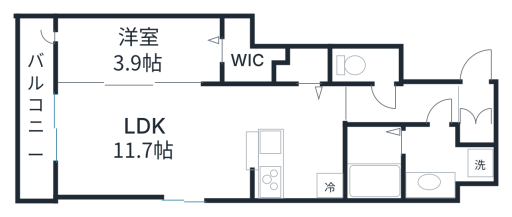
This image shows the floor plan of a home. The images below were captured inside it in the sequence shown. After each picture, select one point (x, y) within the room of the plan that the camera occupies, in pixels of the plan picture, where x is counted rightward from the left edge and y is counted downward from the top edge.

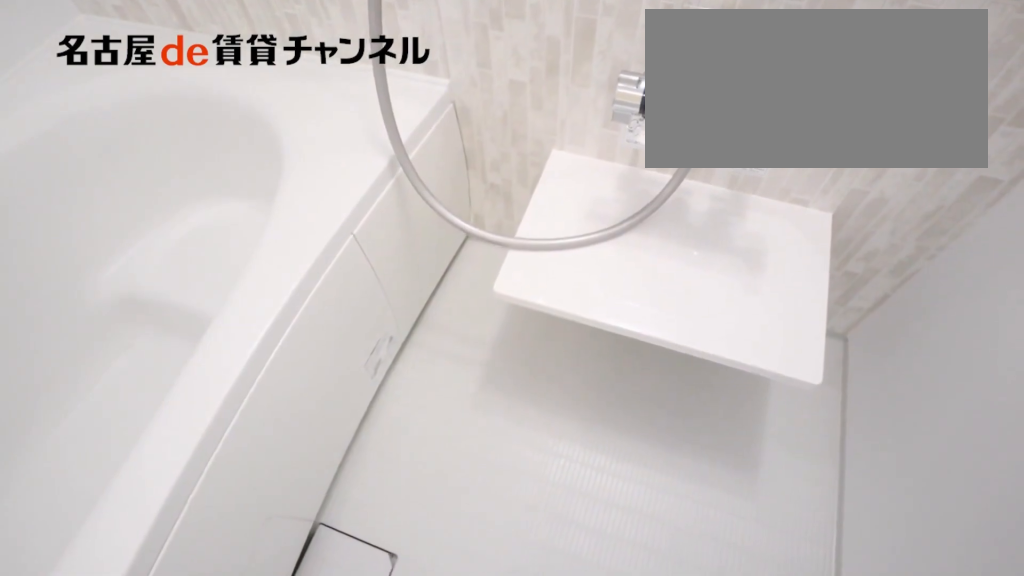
(373, 163)
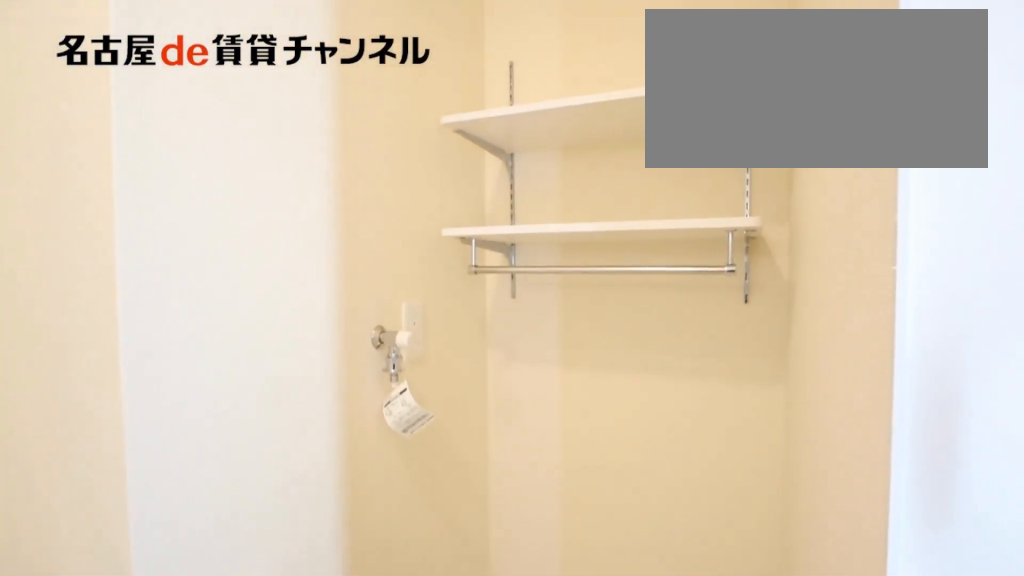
(443, 162)
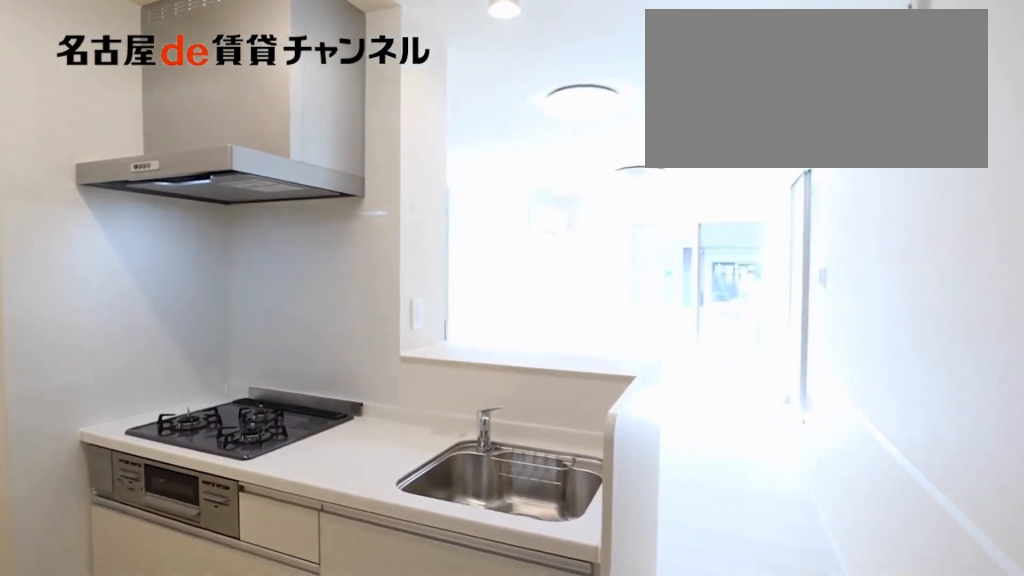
(302, 143)
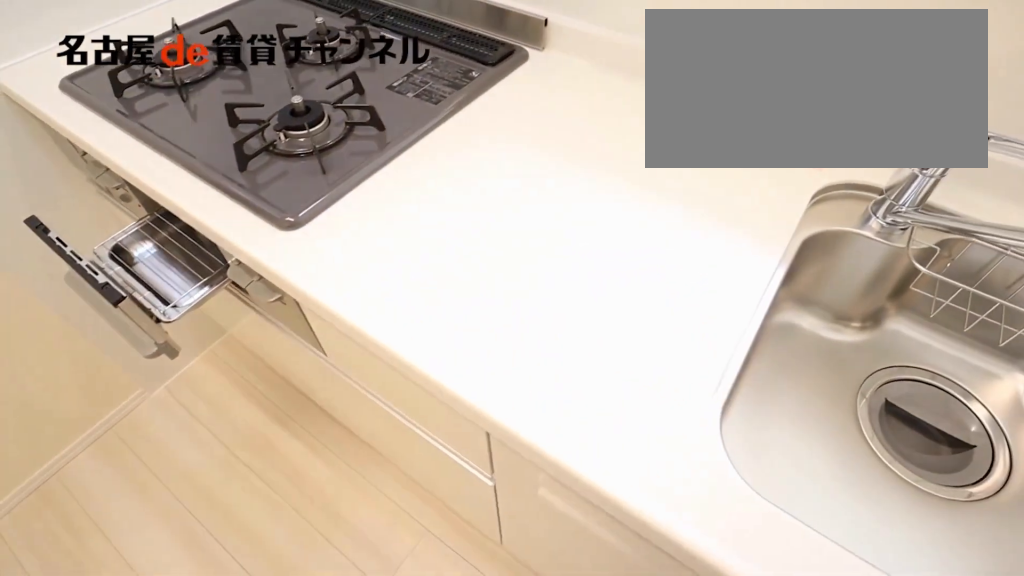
(302, 143)
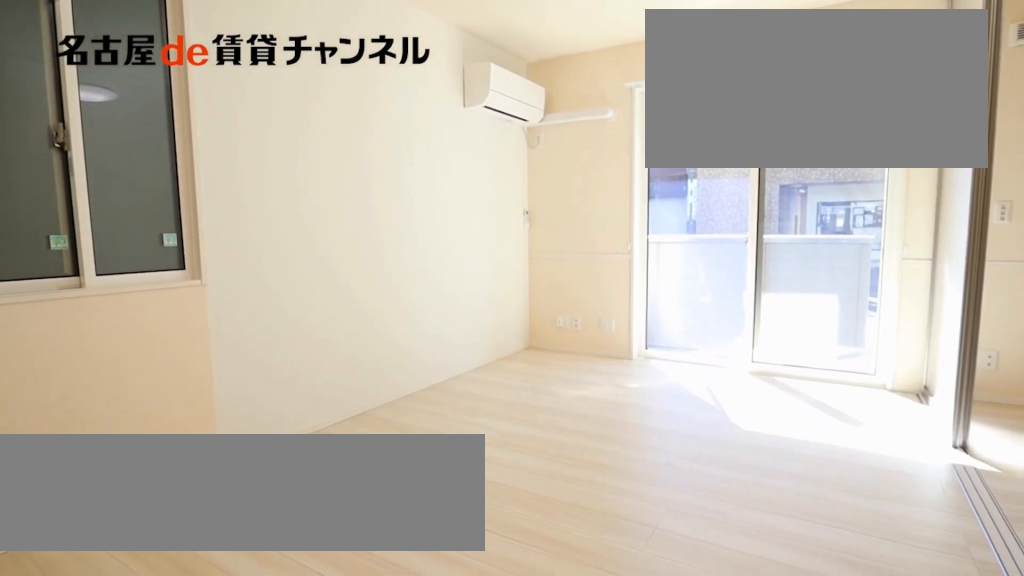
(155, 143)
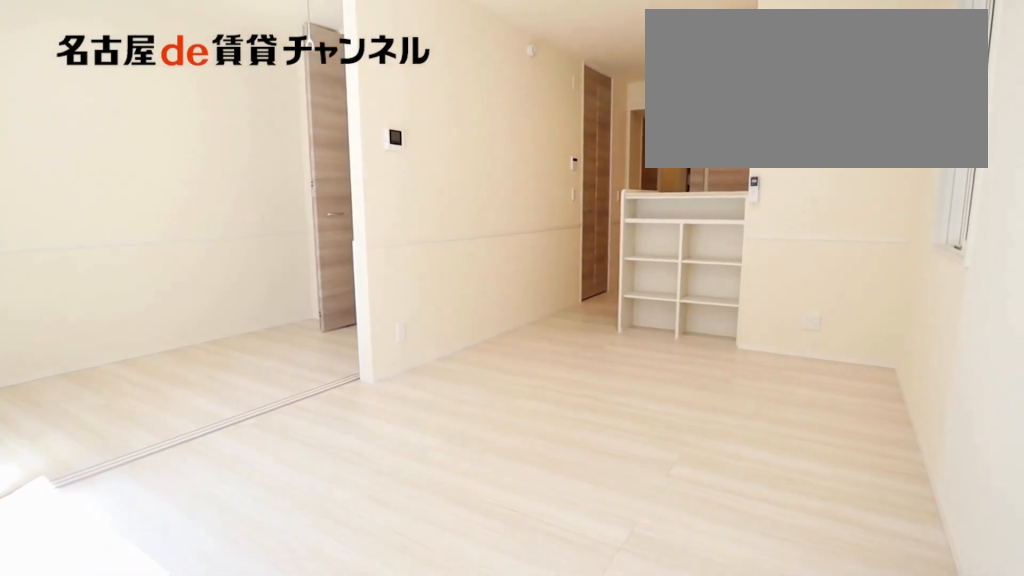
(155, 143)
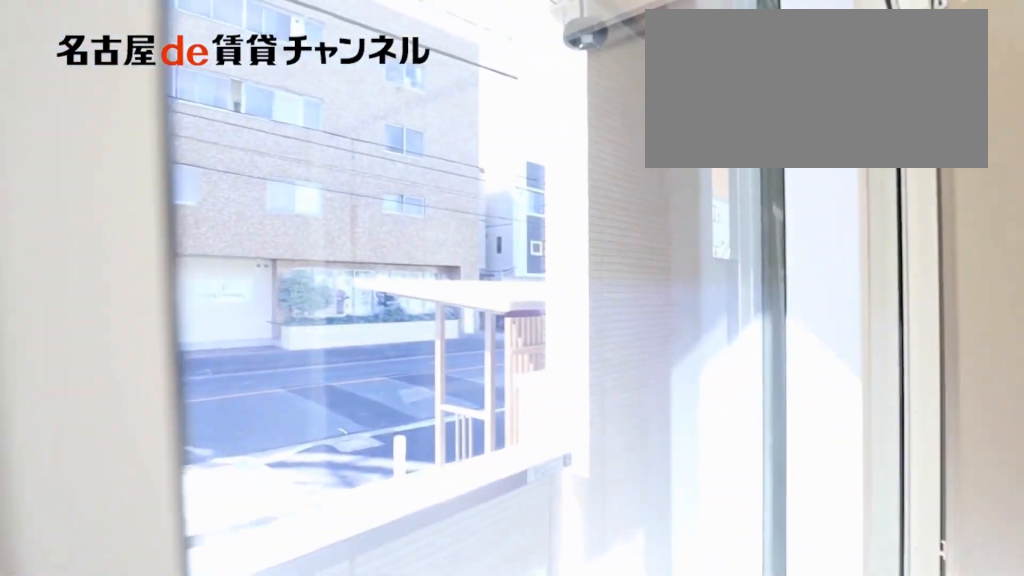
(38, 110)
